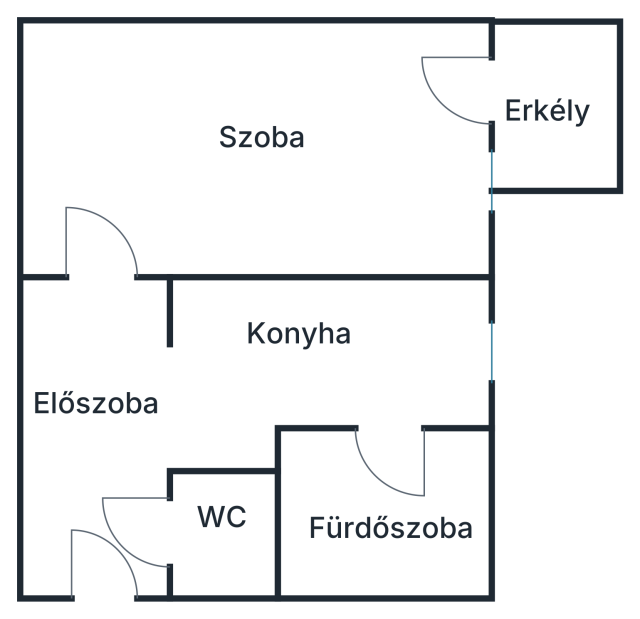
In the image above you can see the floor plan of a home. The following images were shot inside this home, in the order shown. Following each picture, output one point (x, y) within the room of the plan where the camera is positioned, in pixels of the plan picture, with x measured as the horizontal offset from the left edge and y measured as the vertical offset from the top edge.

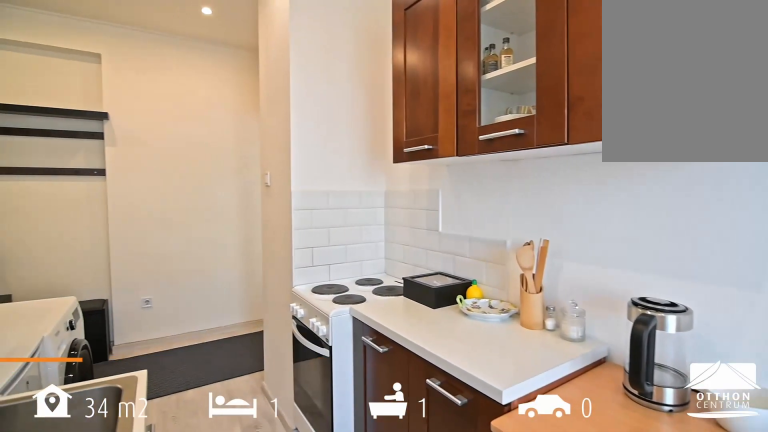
(316, 364)
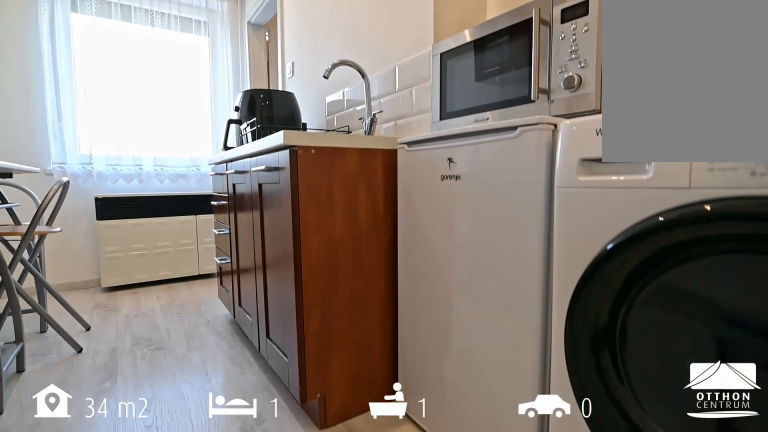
(316, 364)
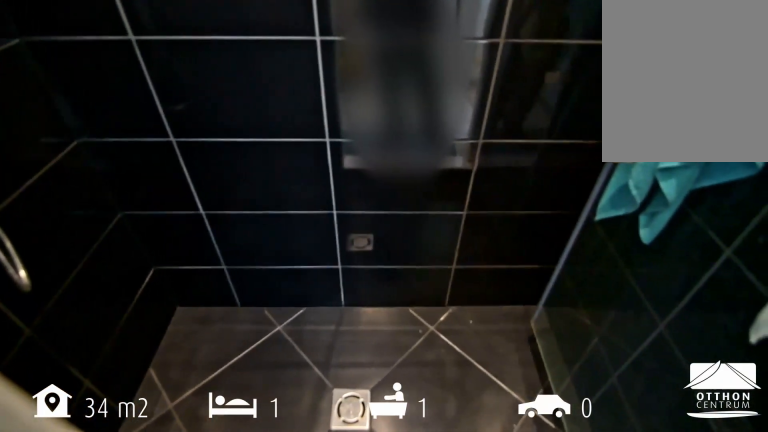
(404, 529)
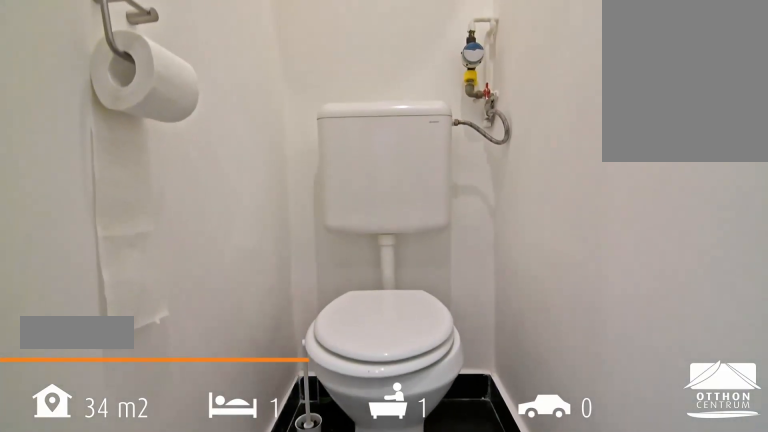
(227, 546)
